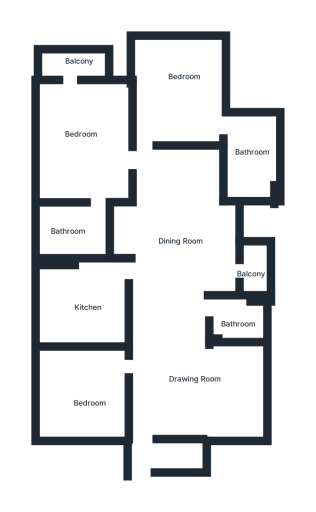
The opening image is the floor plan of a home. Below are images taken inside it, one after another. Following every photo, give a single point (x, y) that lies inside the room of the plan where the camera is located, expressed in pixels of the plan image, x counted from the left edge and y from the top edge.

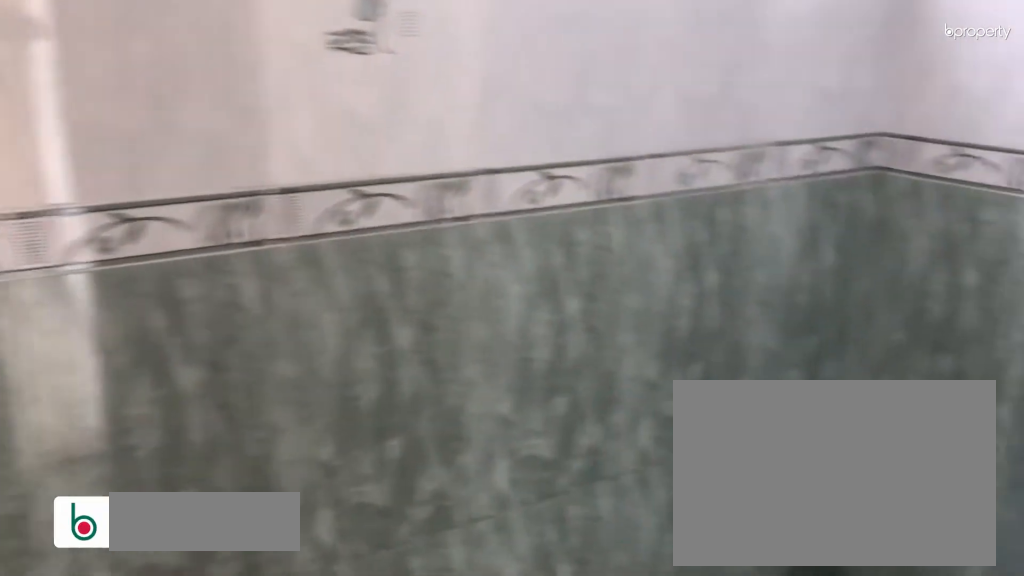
(250, 142)
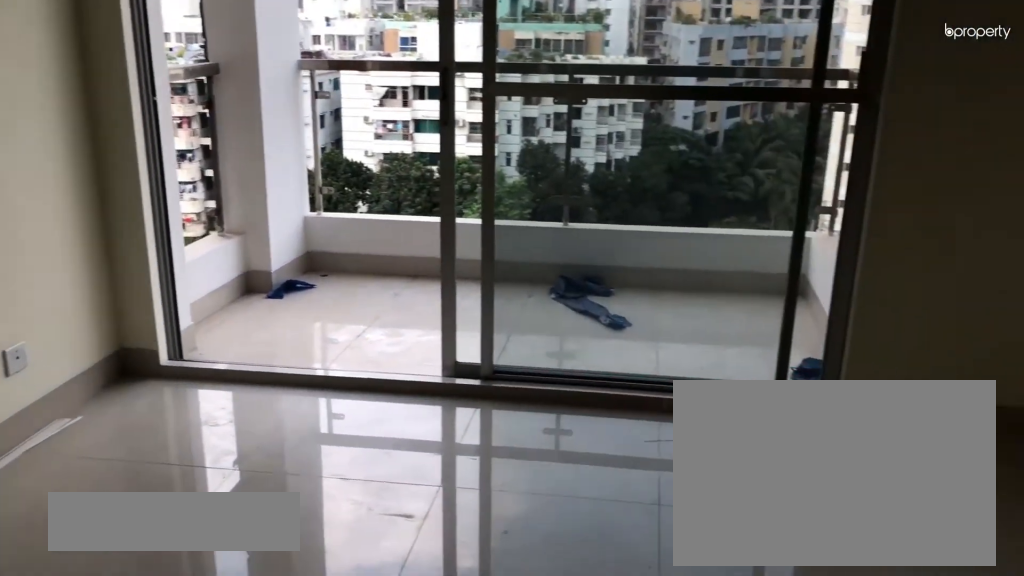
(90, 147)
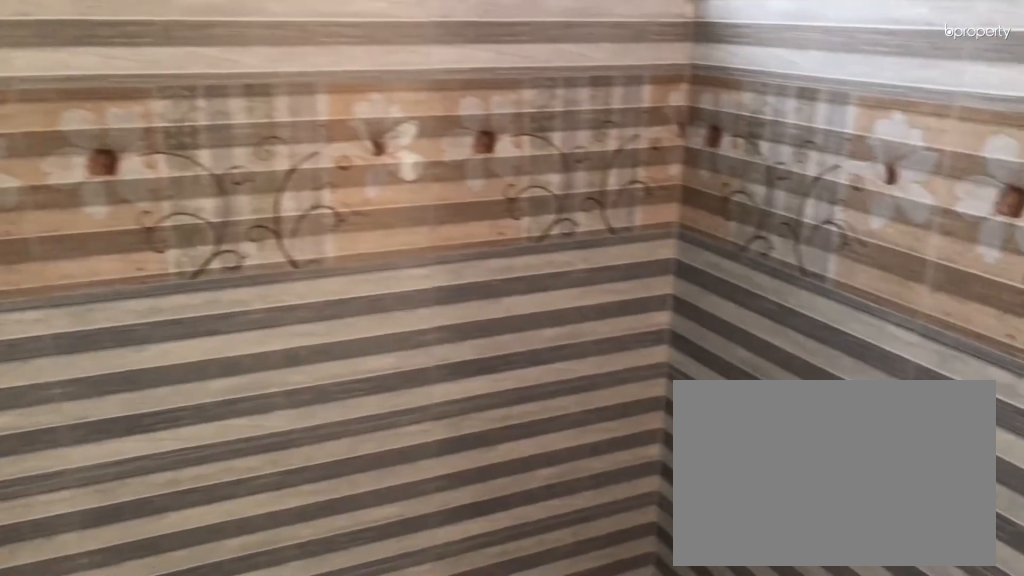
(81, 237)
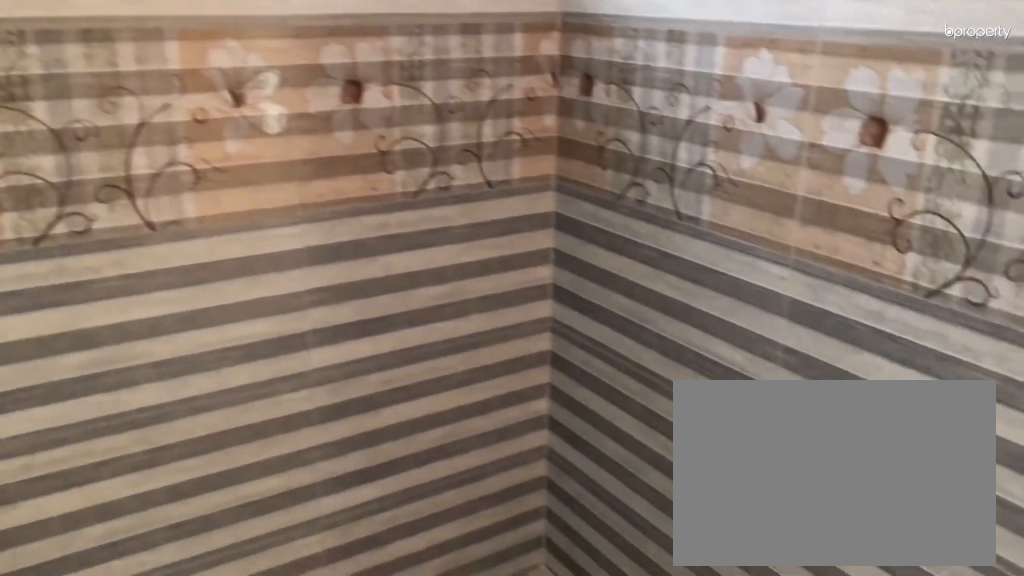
(81, 237)
